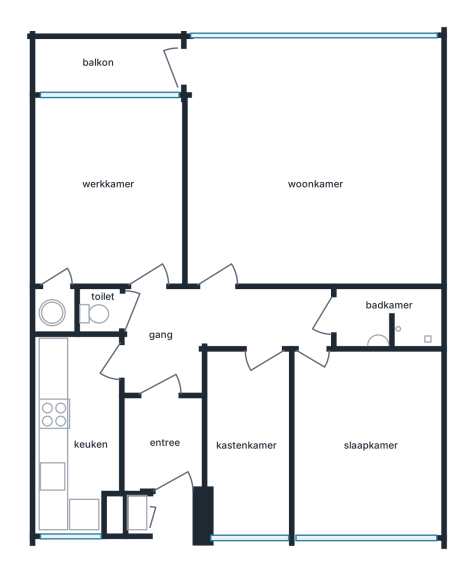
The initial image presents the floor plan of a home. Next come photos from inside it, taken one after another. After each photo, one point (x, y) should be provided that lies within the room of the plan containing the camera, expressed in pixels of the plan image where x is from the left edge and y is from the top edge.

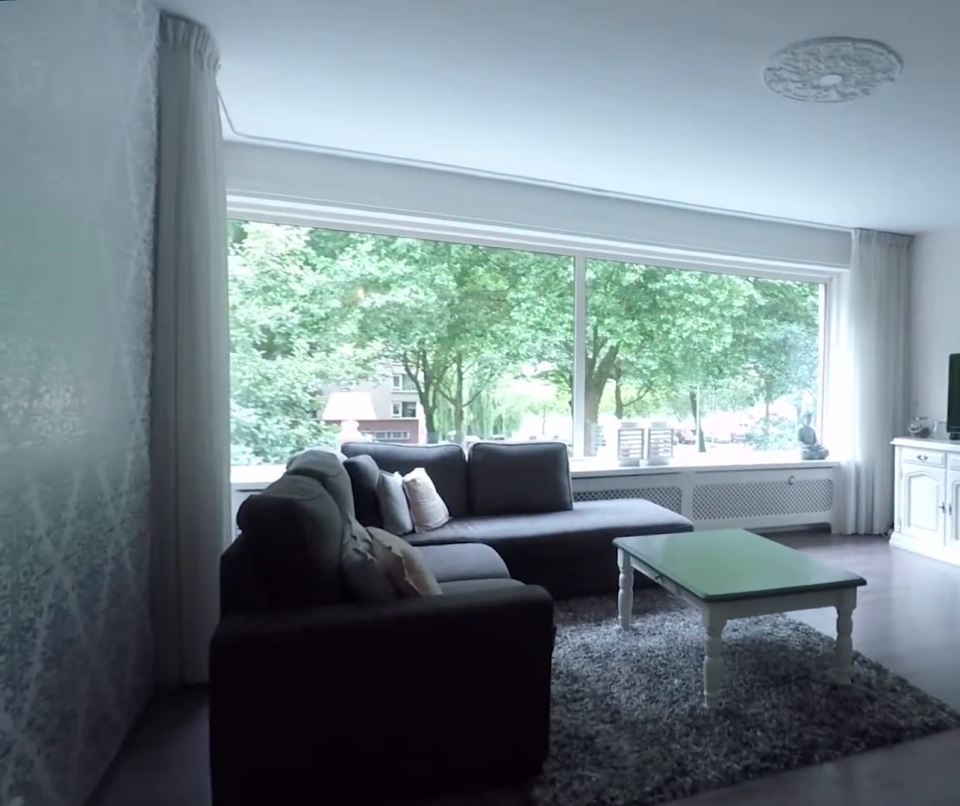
(313, 163)
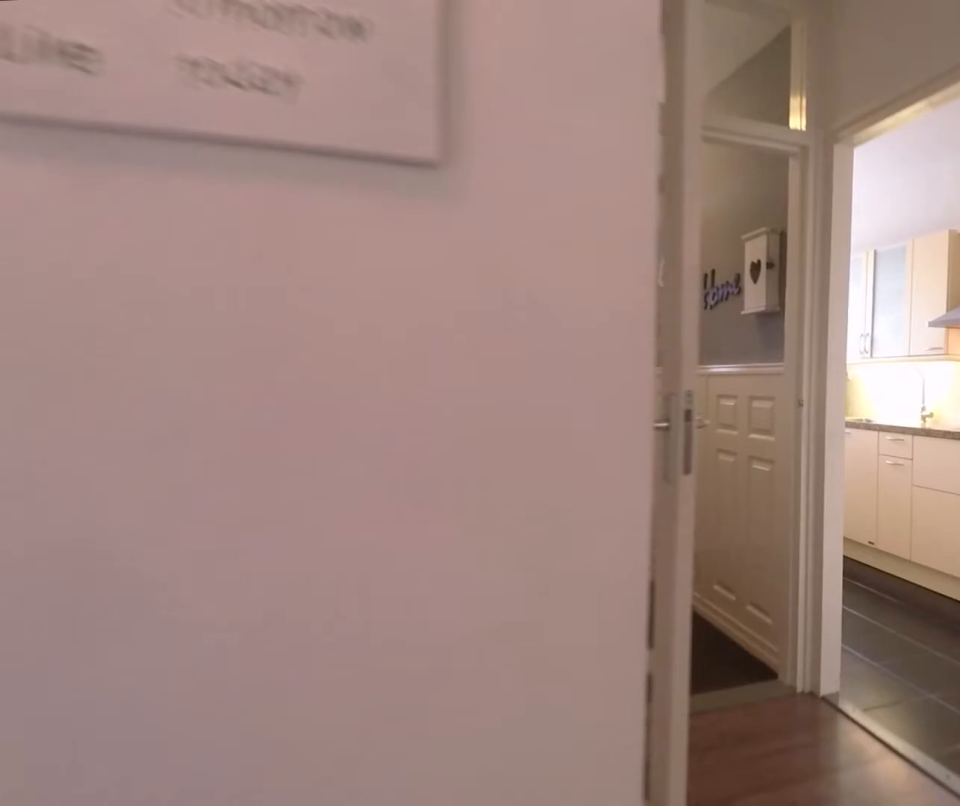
(213, 328)
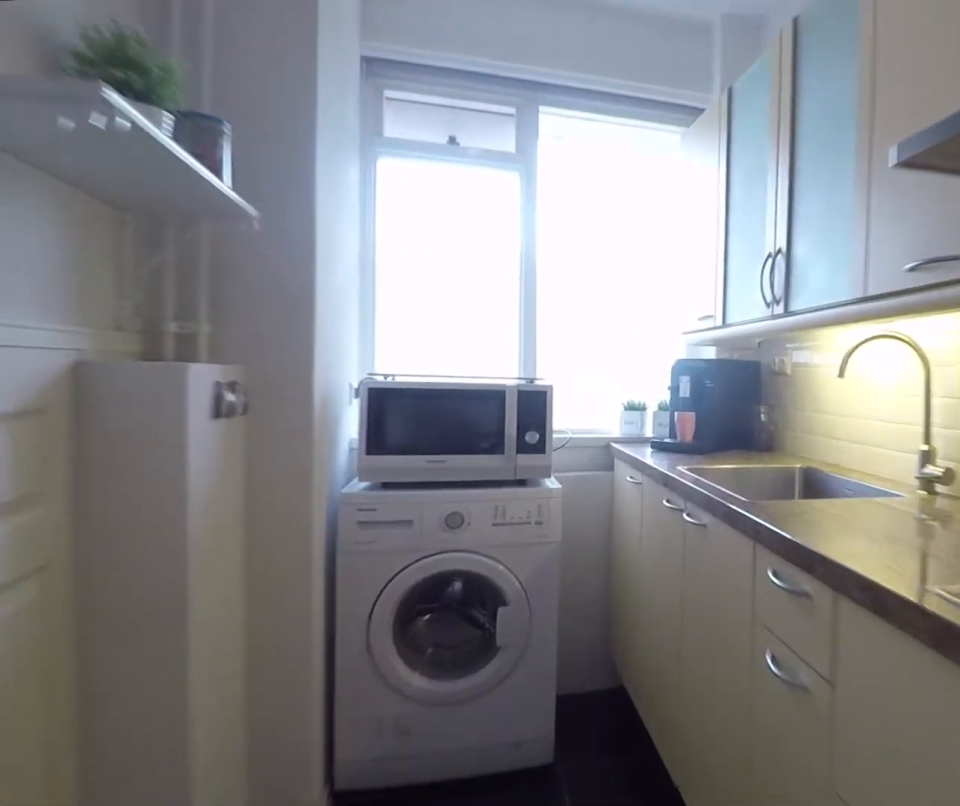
(77, 431)
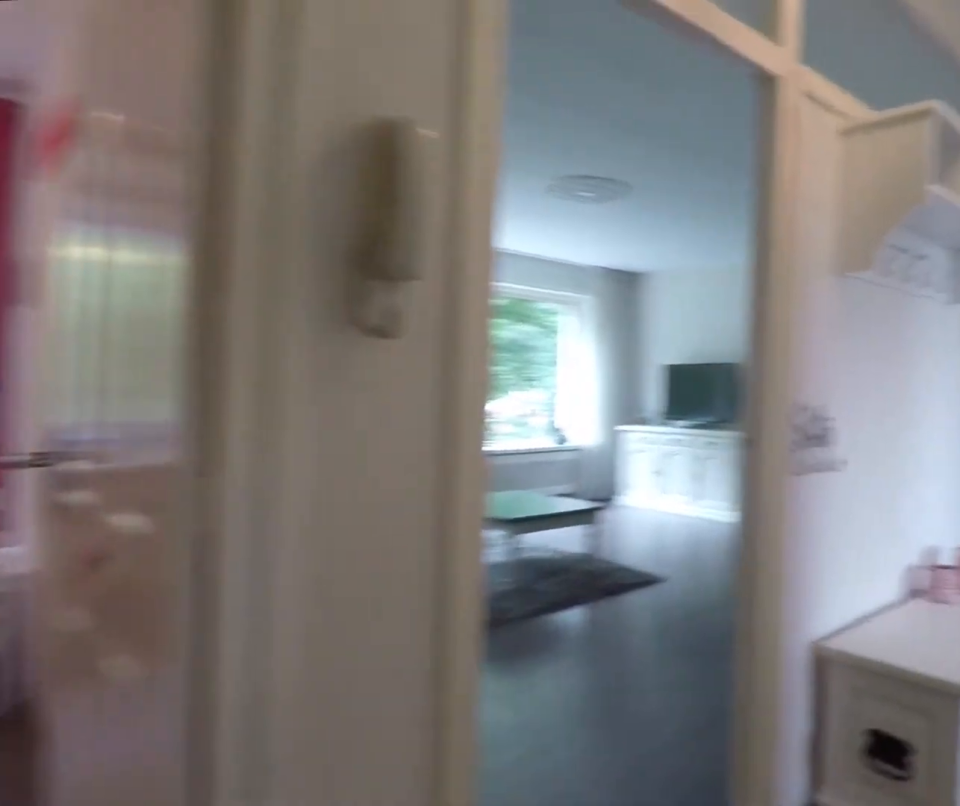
(213, 328)
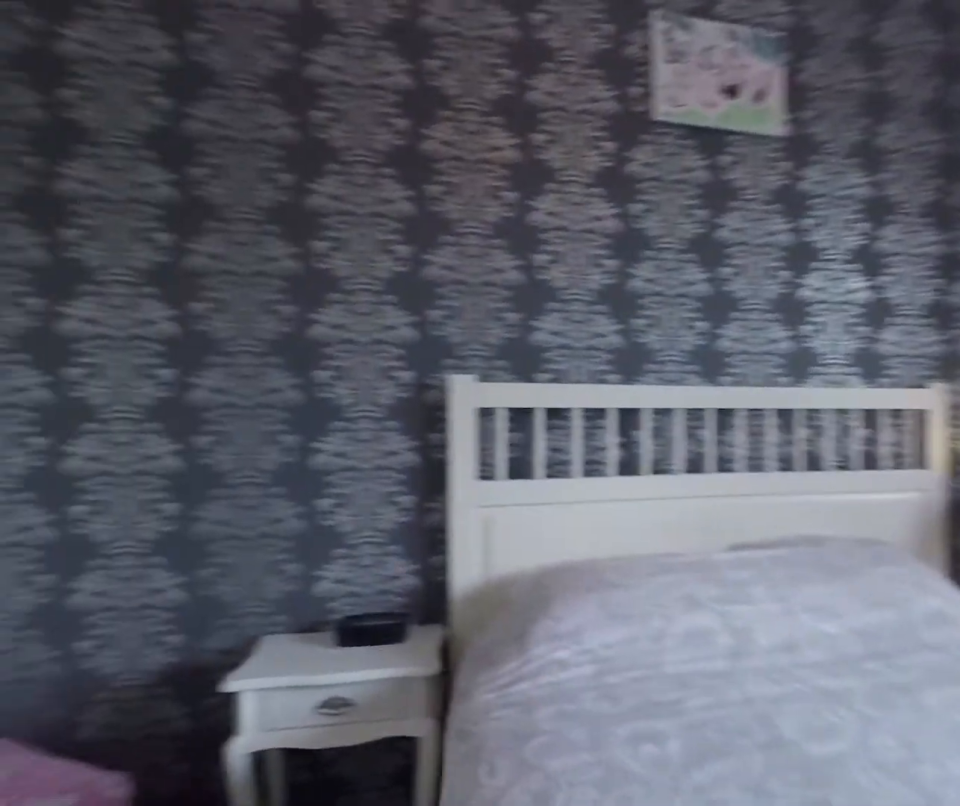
(366, 443)
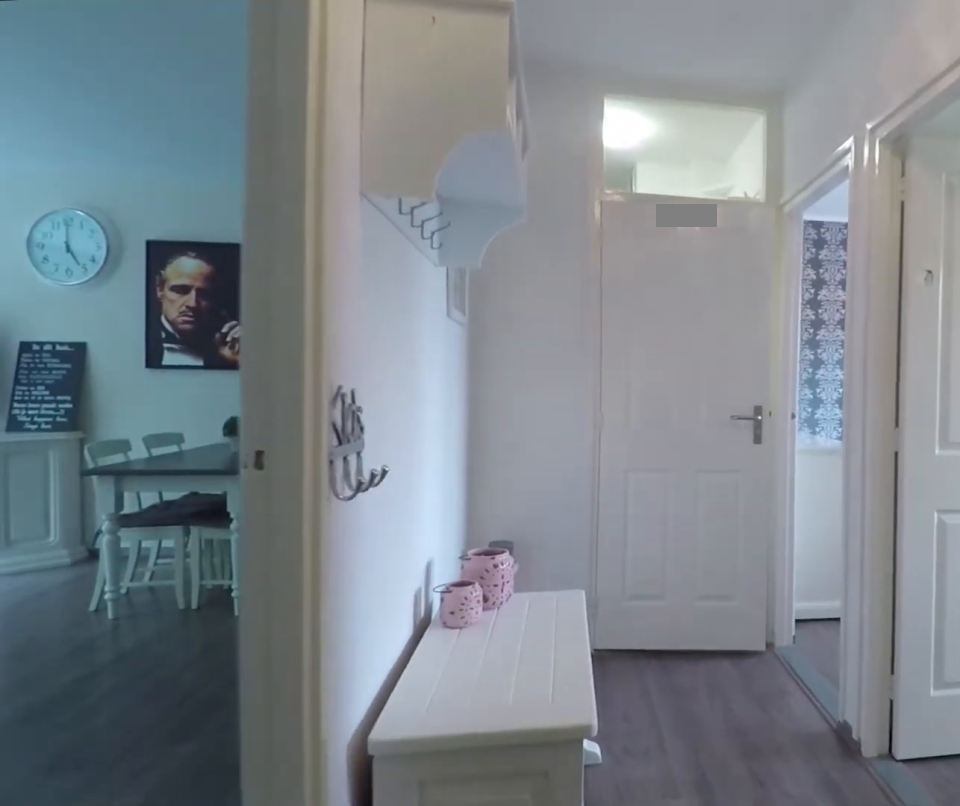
(213, 328)
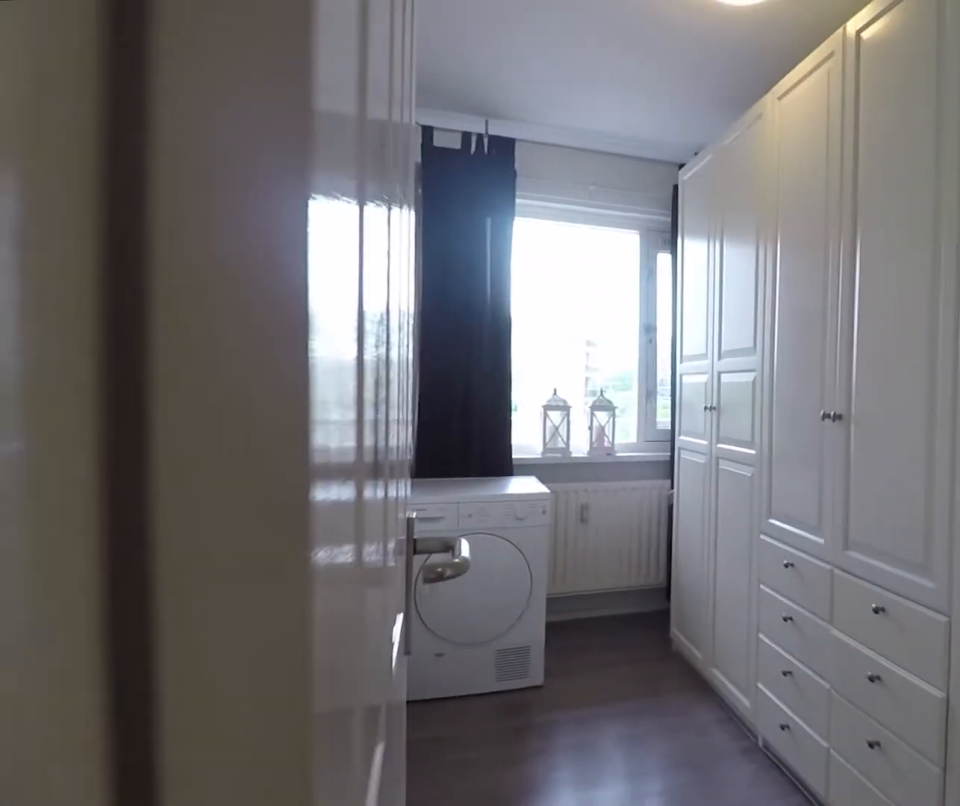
(248, 442)
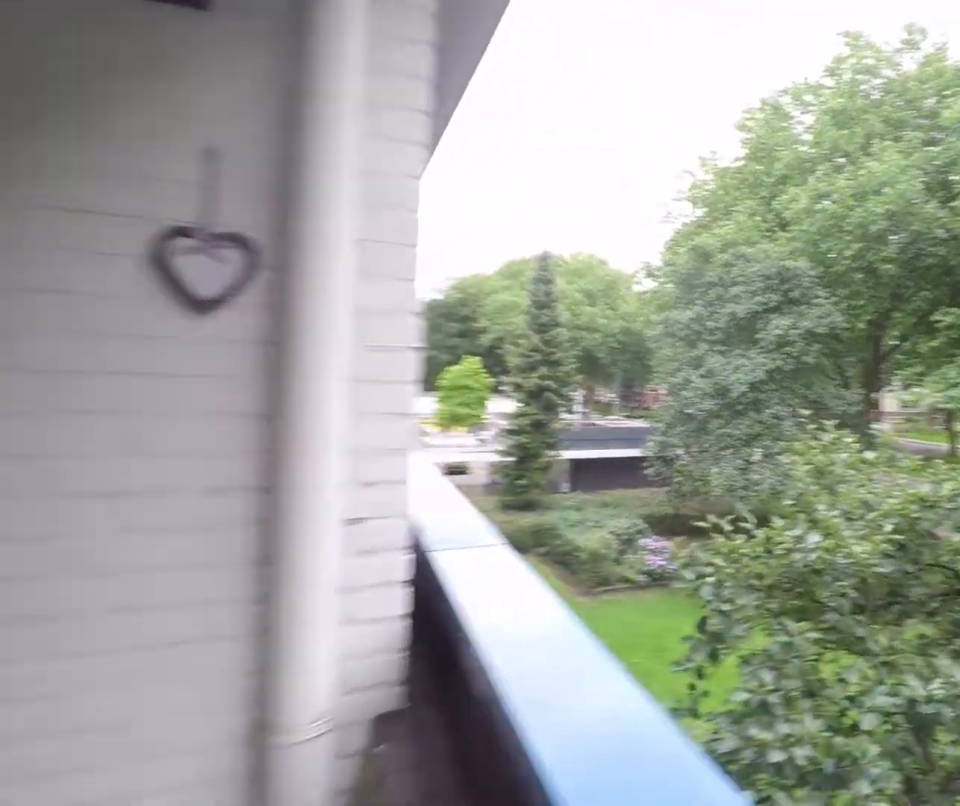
(107, 66)
